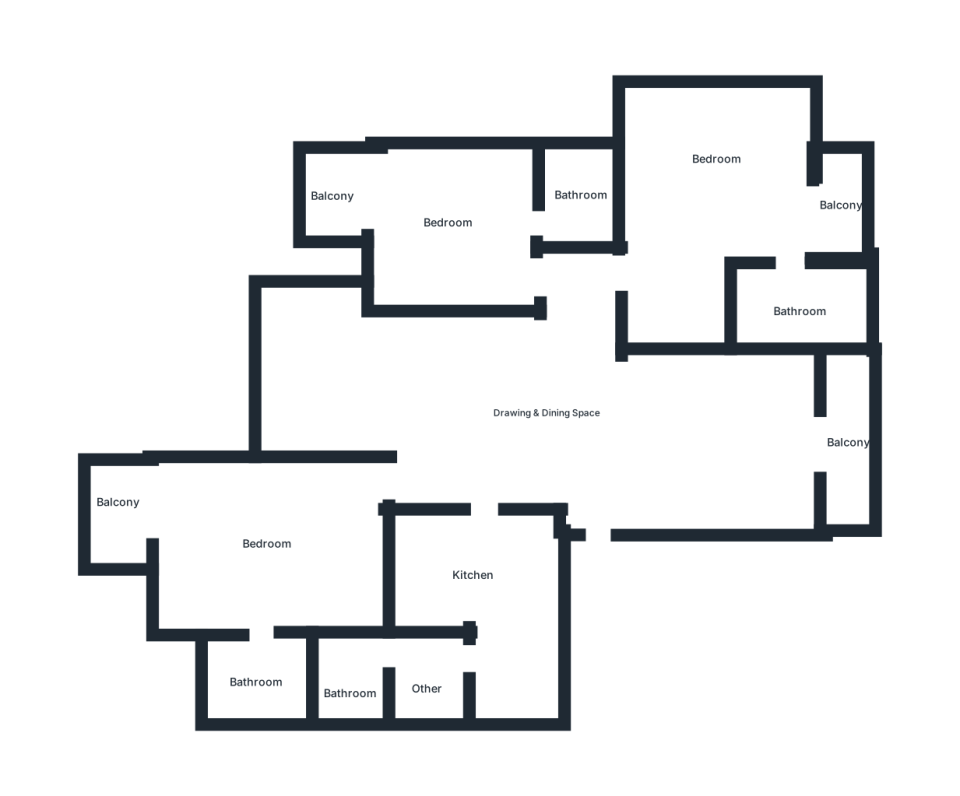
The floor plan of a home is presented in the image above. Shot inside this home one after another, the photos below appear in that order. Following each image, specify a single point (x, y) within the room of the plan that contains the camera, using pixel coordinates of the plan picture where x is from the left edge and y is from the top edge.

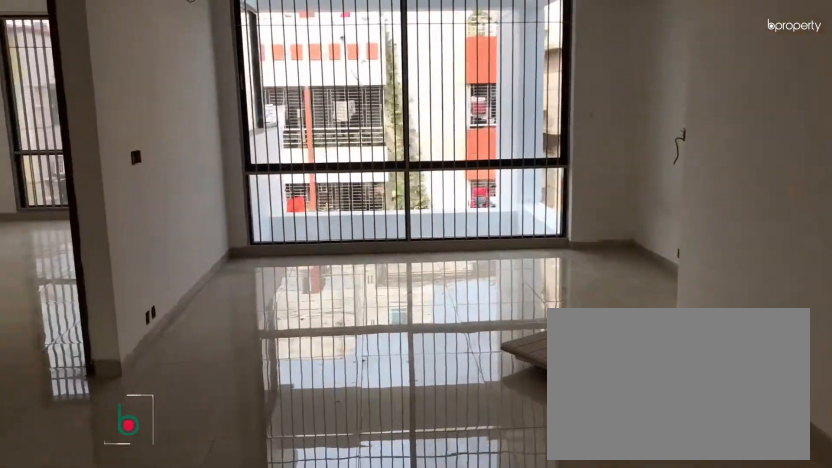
(452, 402)
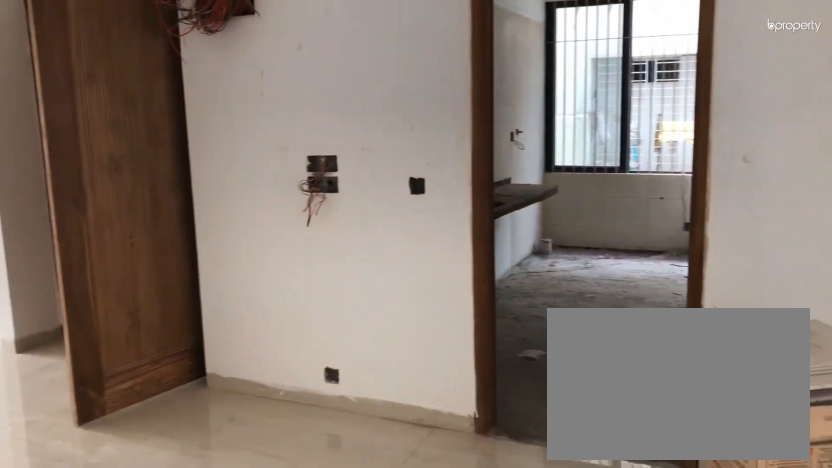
(452, 402)
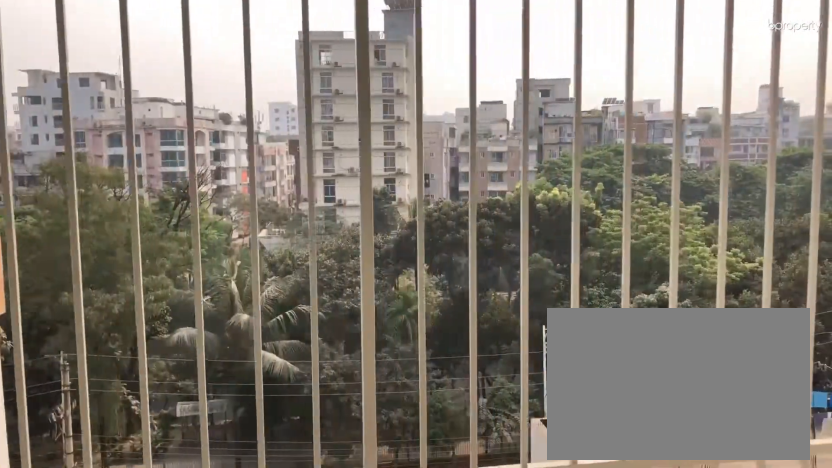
(847, 461)
